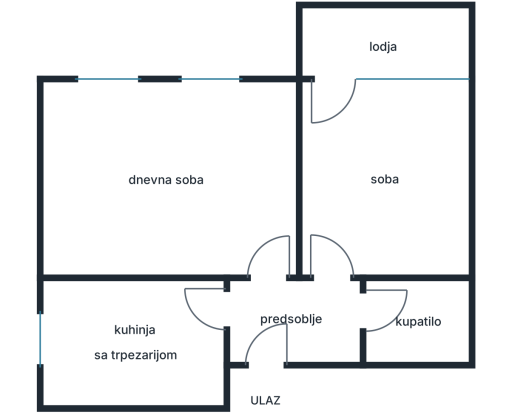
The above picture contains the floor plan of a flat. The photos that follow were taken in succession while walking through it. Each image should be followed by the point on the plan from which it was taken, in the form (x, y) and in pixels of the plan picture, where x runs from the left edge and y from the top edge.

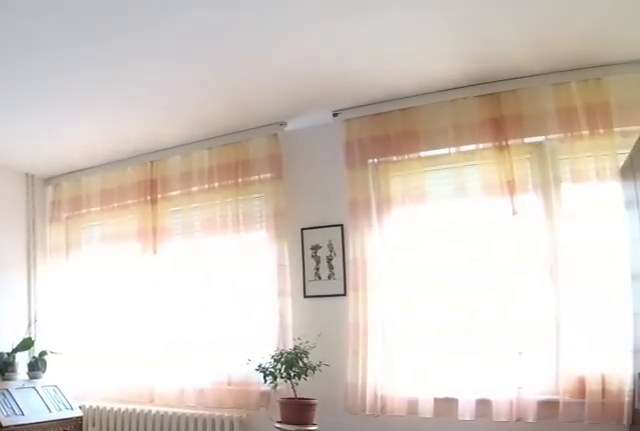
(265, 241)
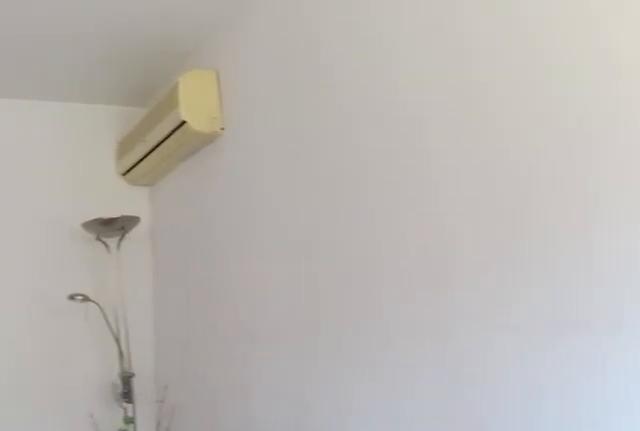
(102, 104)
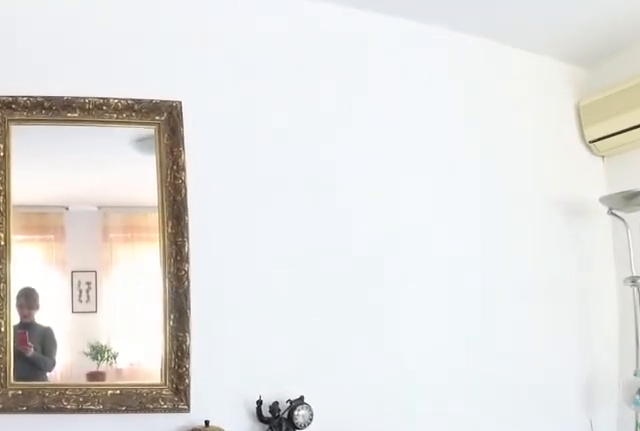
(245, 204)
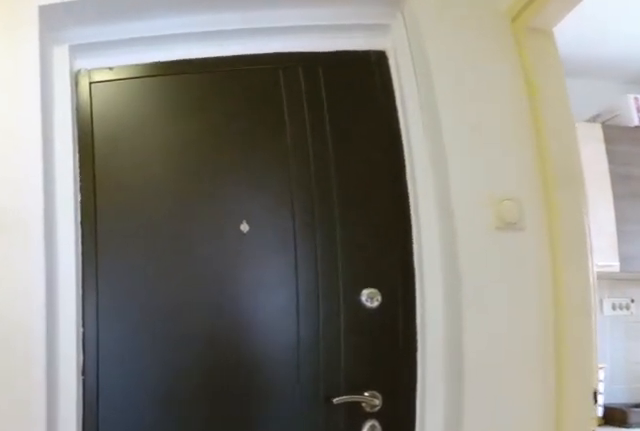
(268, 303)
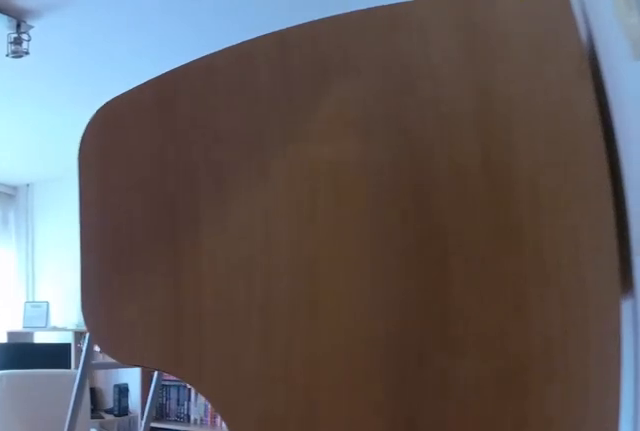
(318, 291)
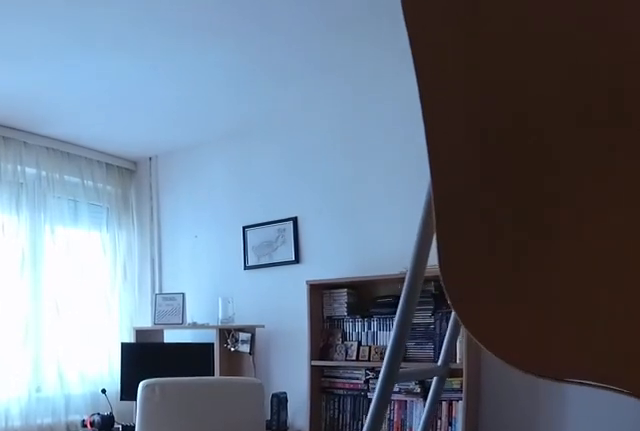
(322, 260)
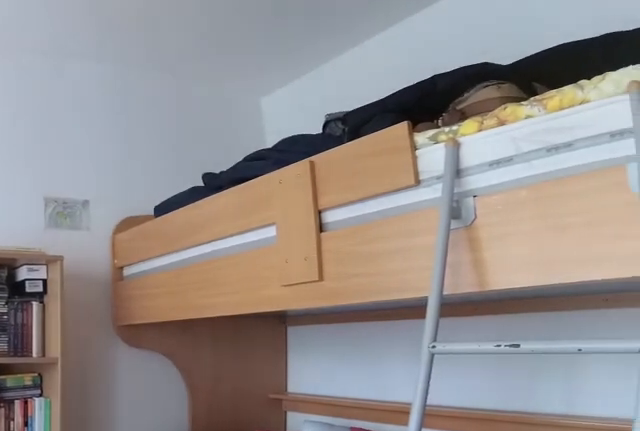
(329, 198)
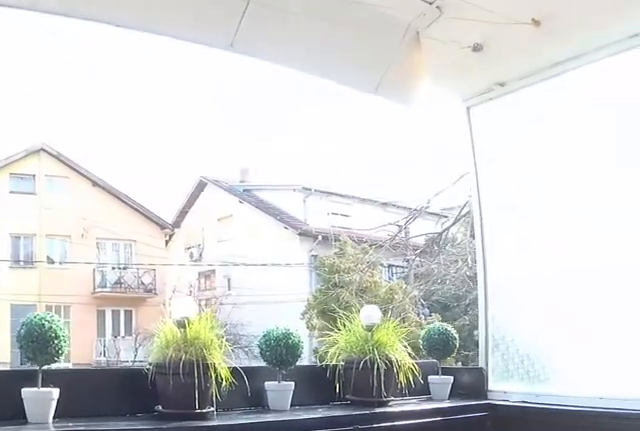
(343, 96)
